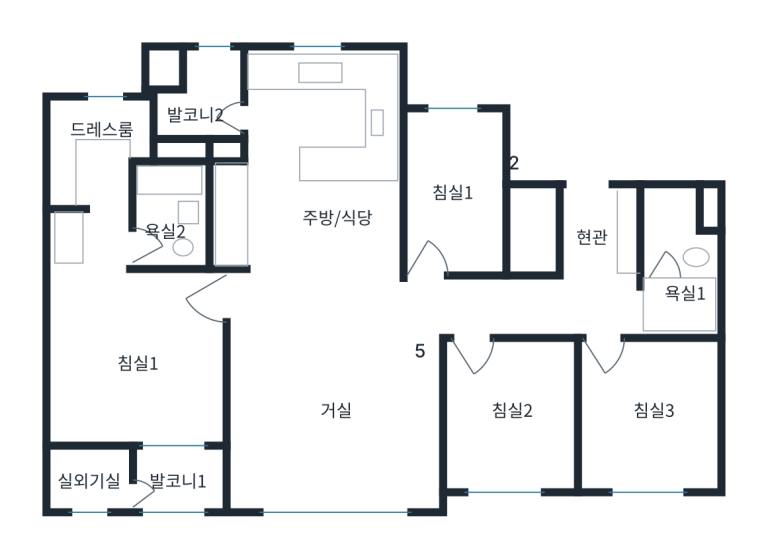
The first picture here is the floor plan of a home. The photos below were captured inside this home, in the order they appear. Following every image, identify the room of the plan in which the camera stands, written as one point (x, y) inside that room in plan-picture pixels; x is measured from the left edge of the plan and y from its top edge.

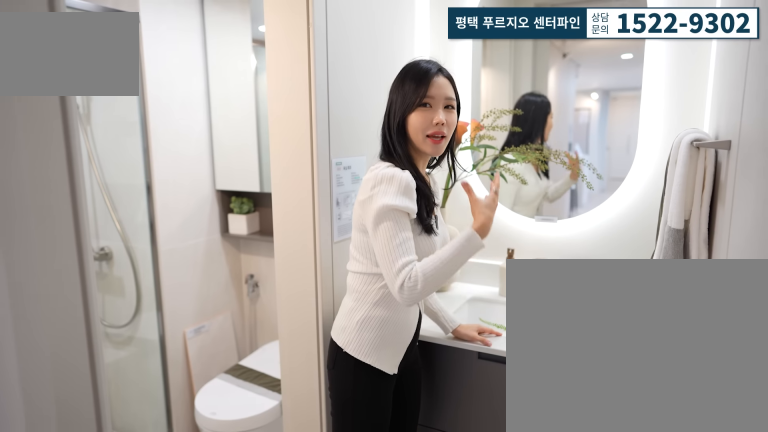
(667, 286)
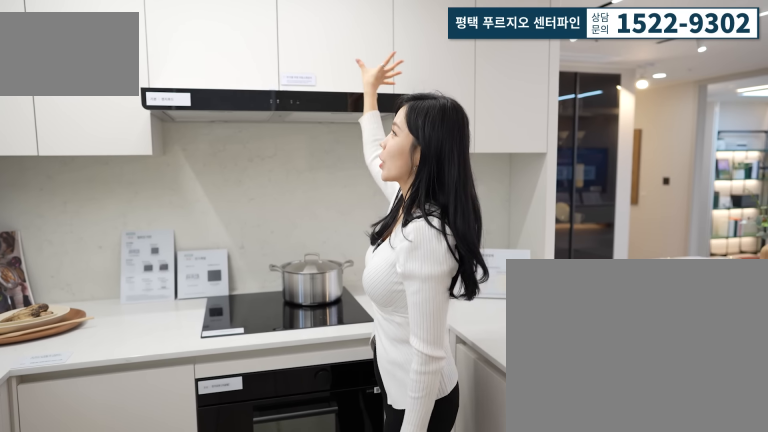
(329, 186)
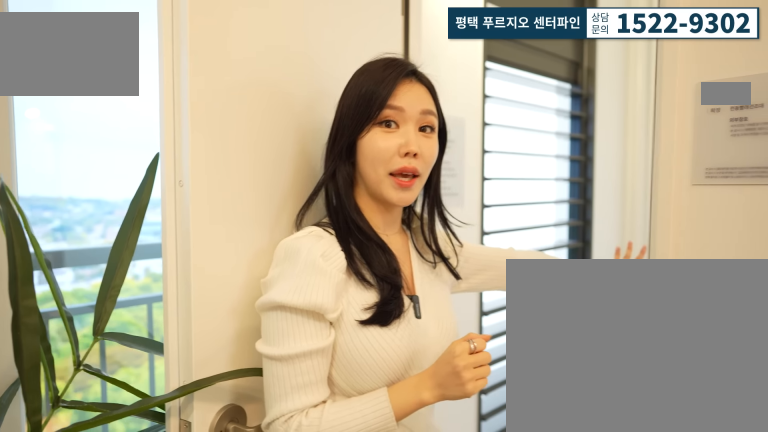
(168, 470)
